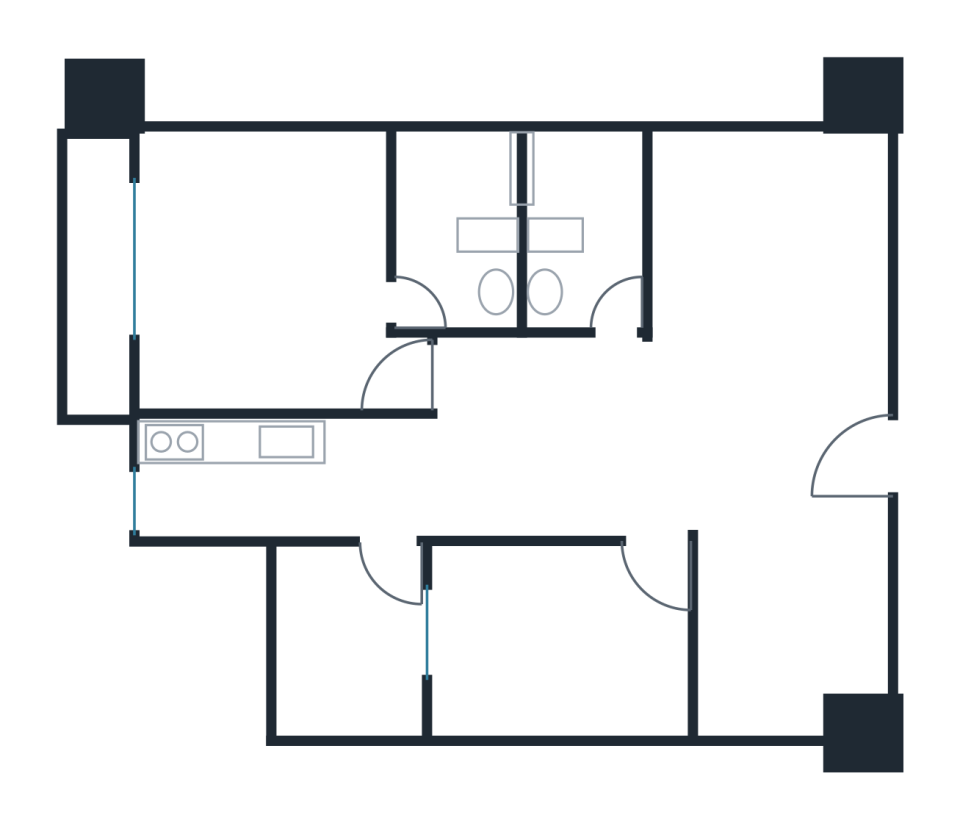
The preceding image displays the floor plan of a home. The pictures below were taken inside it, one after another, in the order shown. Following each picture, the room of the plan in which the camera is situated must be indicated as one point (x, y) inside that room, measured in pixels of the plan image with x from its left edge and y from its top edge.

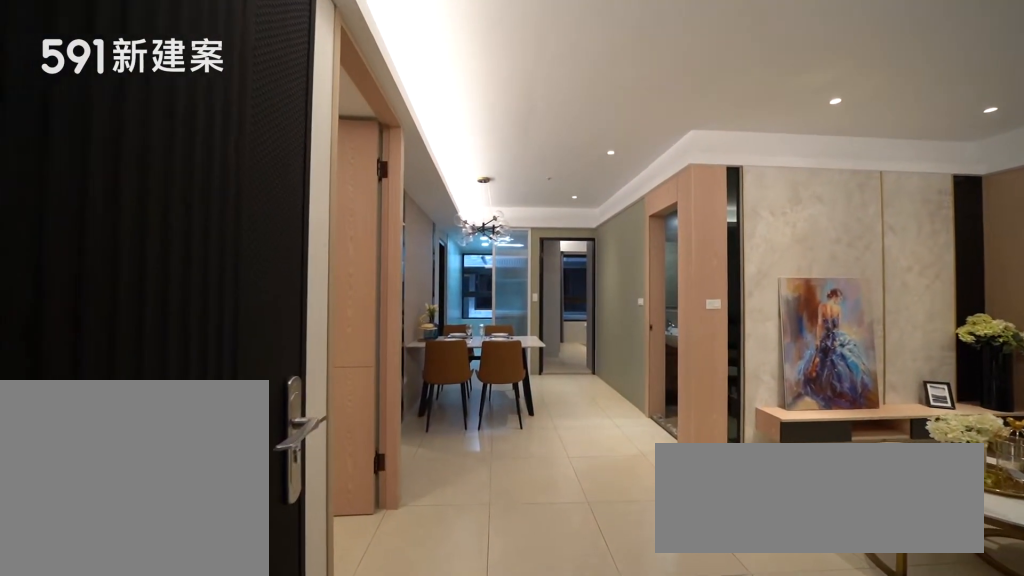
(788, 471)
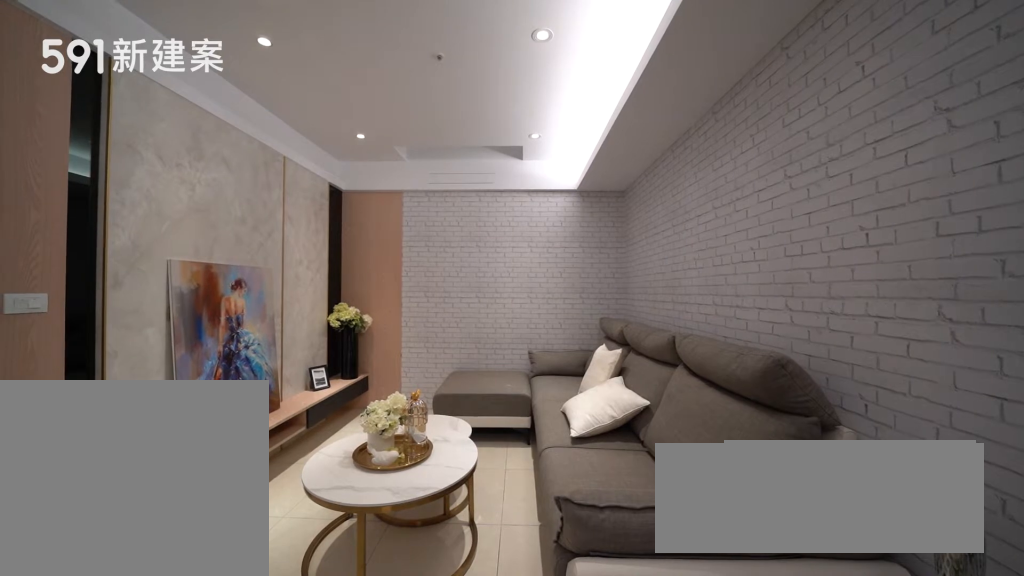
(774, 270)
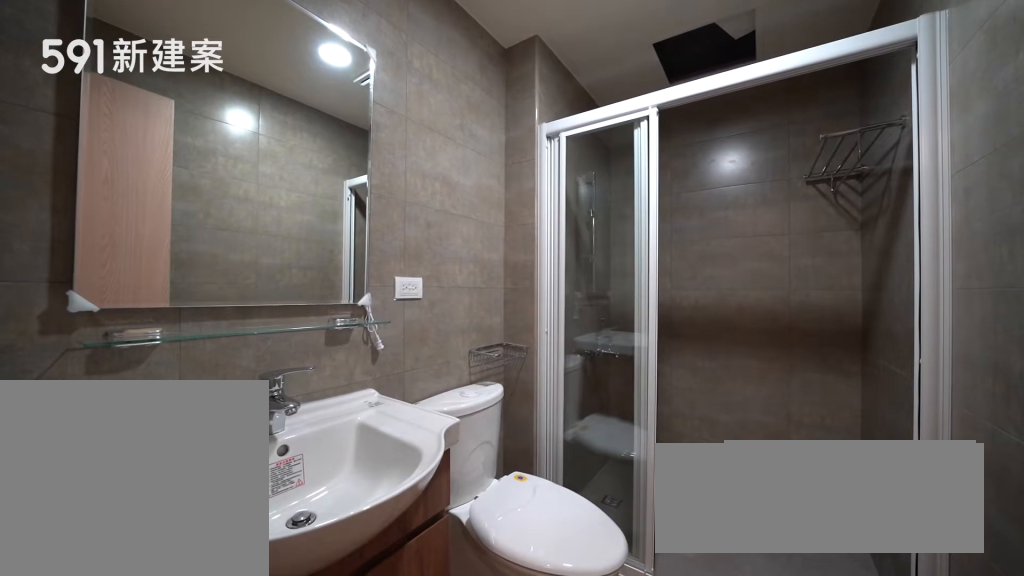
(578, 224)
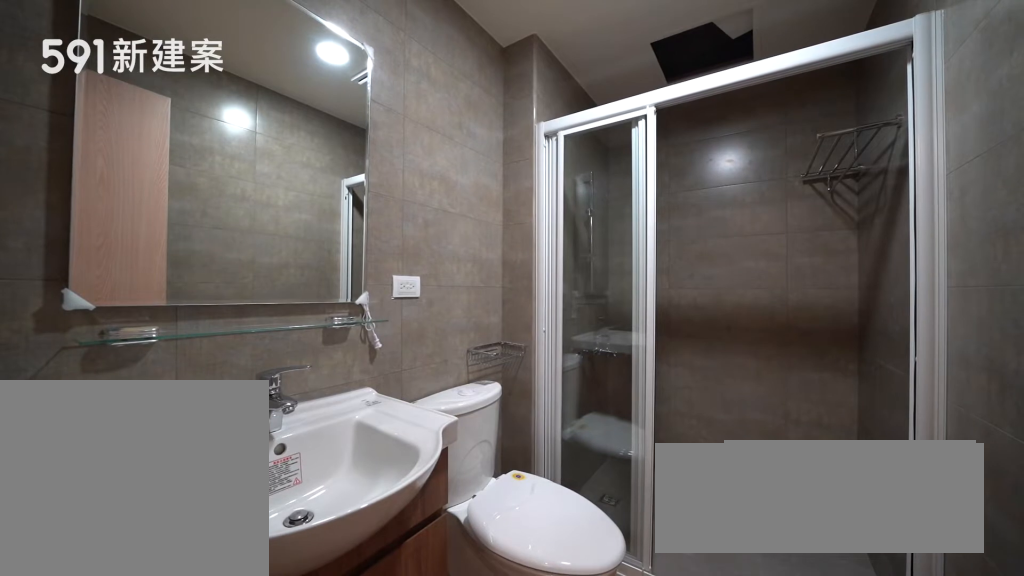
(578, 224)
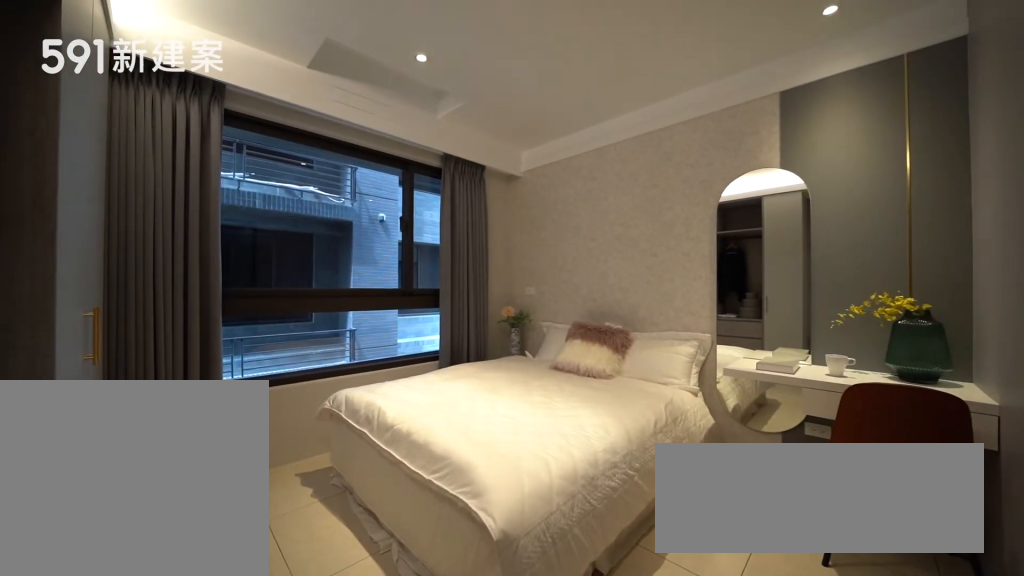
(269, 277)
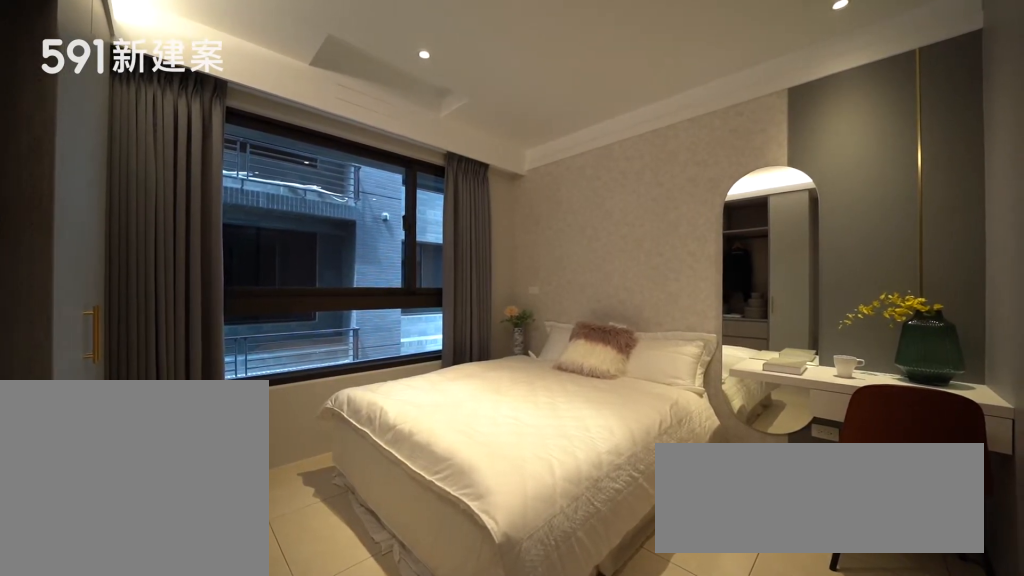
(269, 277)
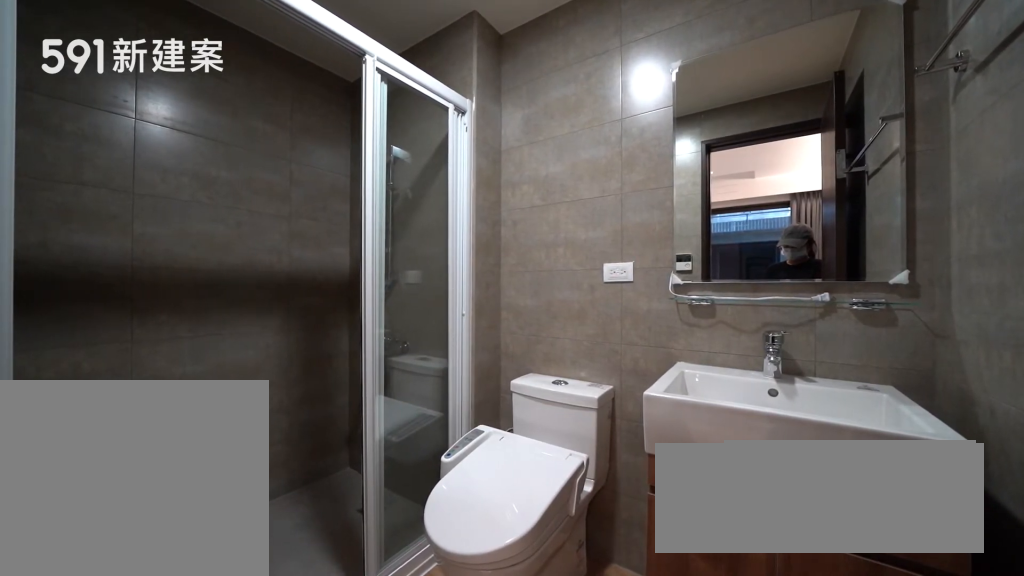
(459, 222)
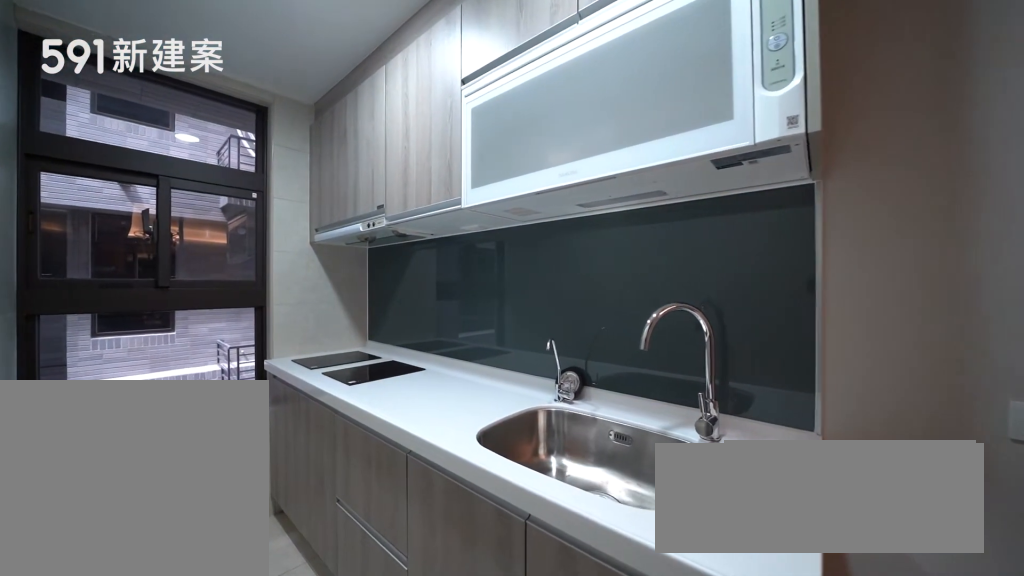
(273, 477)
